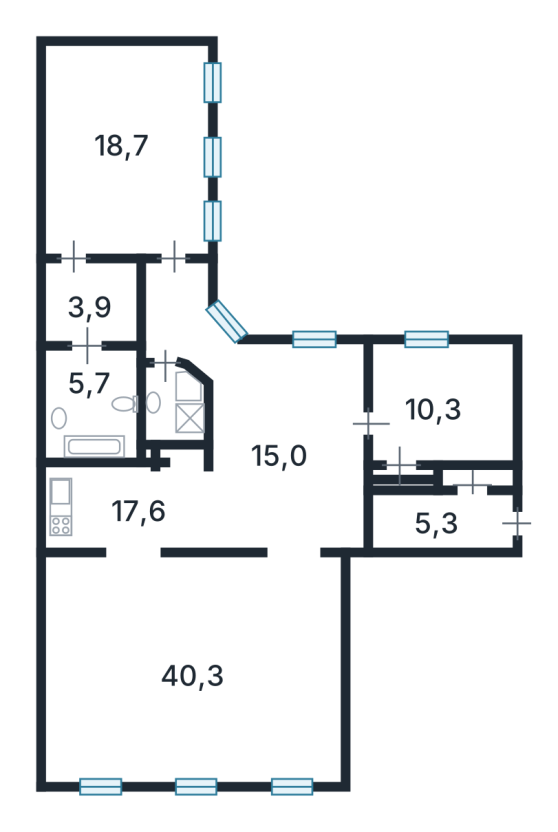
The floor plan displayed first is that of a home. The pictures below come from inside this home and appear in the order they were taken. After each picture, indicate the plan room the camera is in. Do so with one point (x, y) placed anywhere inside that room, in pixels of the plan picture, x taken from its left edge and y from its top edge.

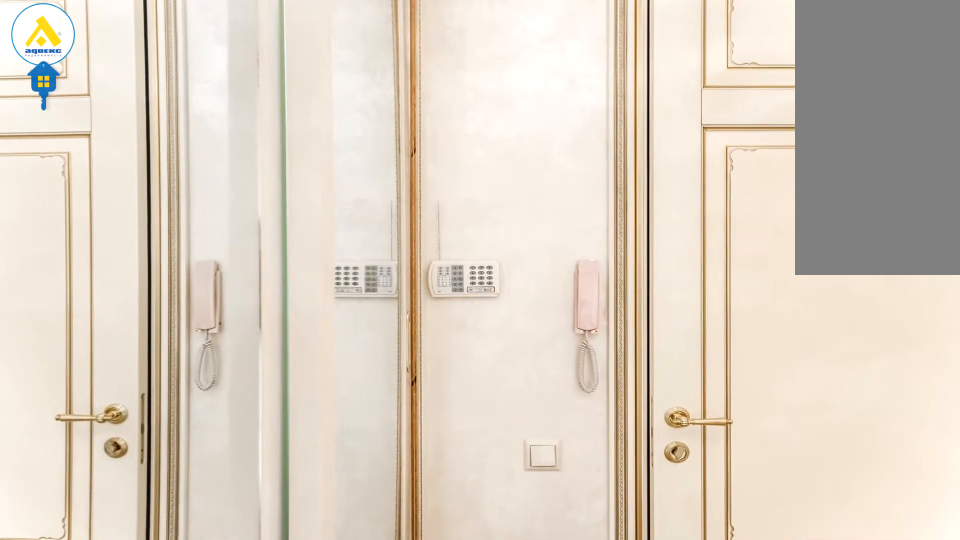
(435, 520)
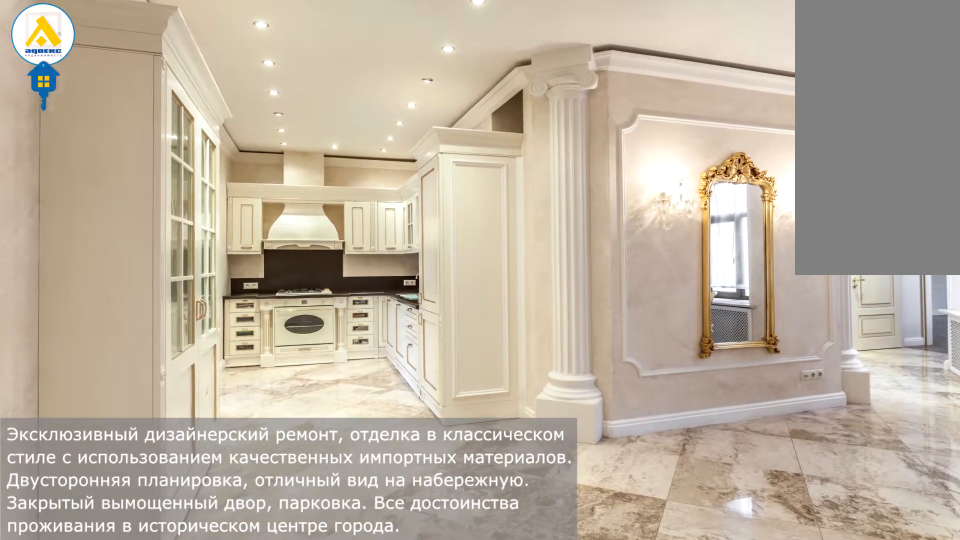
(277, 500)
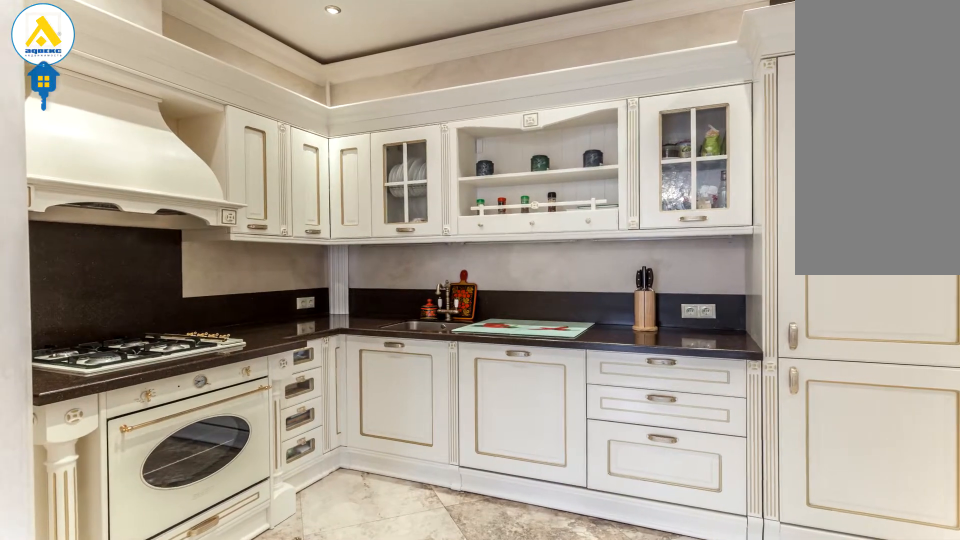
(139, 507)
